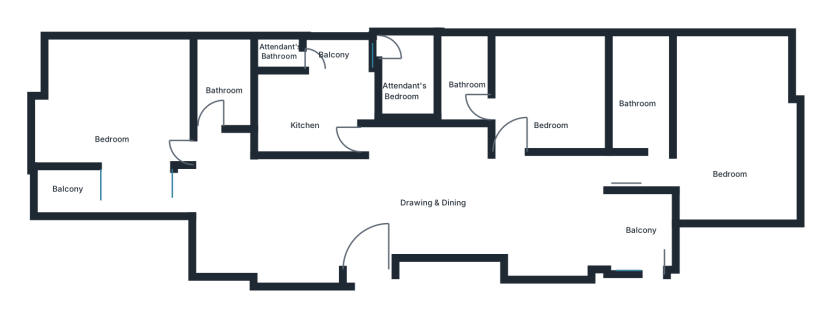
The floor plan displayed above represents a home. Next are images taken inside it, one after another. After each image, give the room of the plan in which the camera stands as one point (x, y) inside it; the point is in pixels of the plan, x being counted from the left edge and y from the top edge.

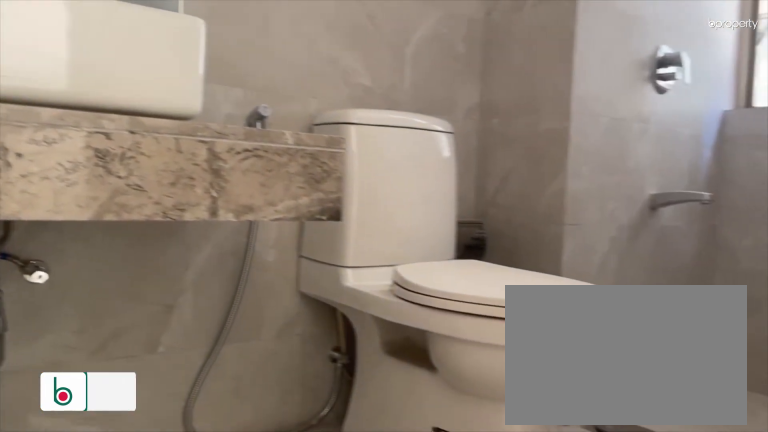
(467, 77)
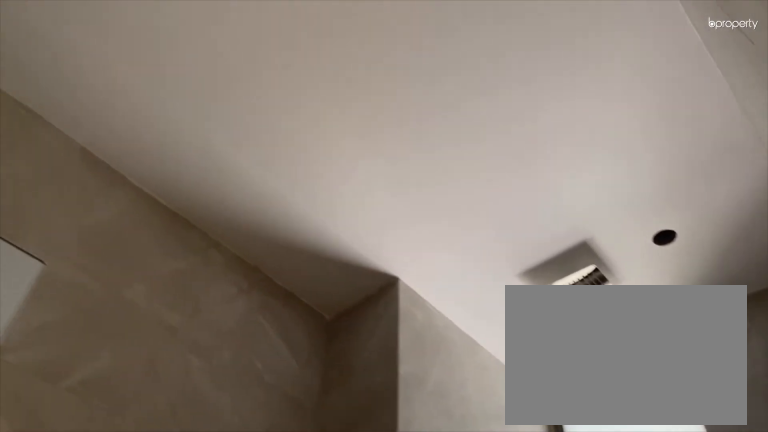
(467, 77)
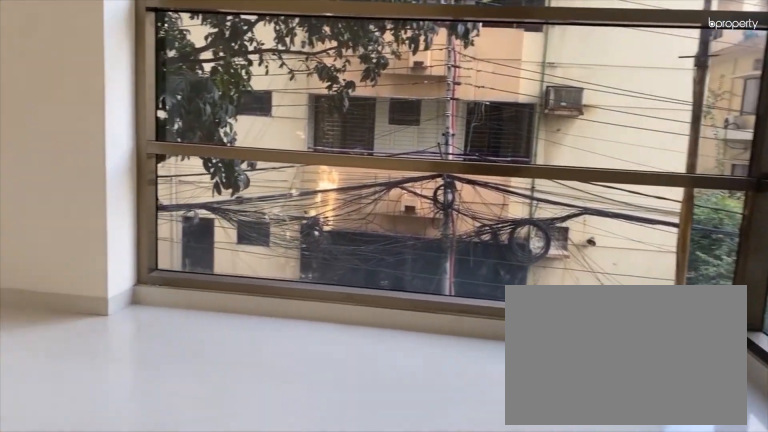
(728, 124)
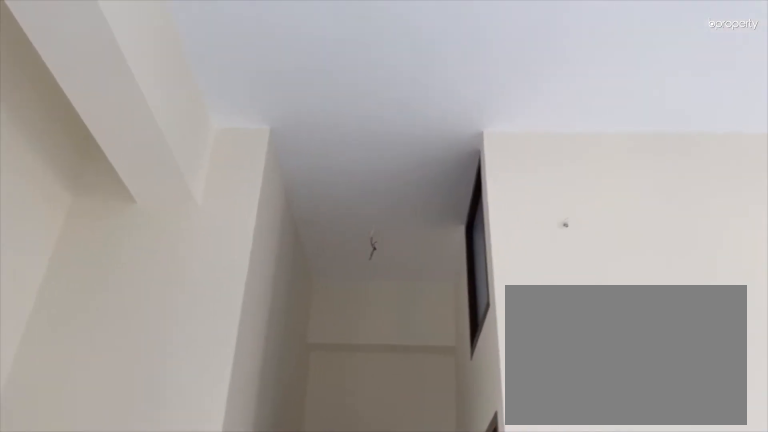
(728, 124)
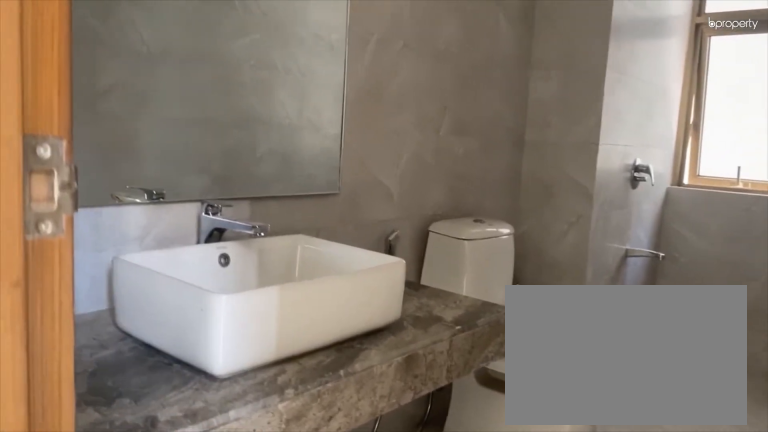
(640, 76)
